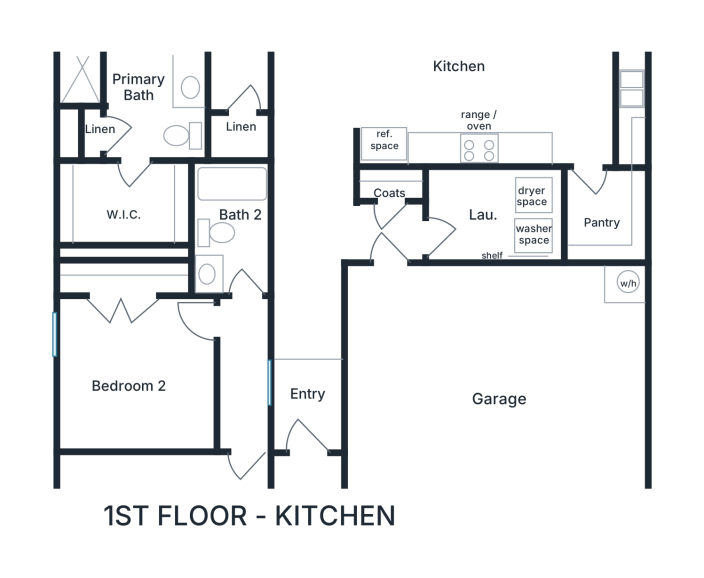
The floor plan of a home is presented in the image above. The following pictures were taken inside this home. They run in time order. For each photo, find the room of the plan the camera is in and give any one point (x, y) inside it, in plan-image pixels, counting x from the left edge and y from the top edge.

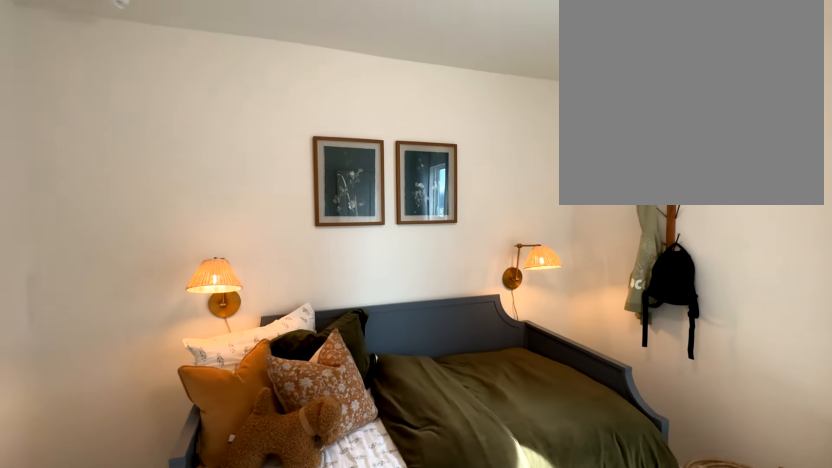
(135, 372)
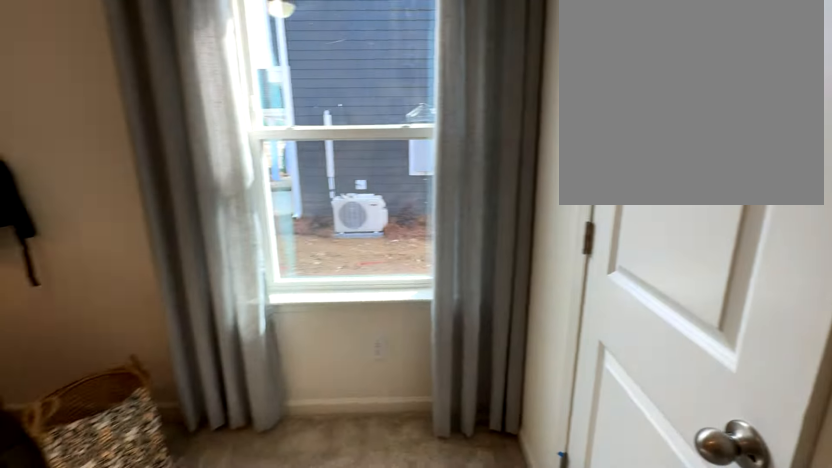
(135, 372)
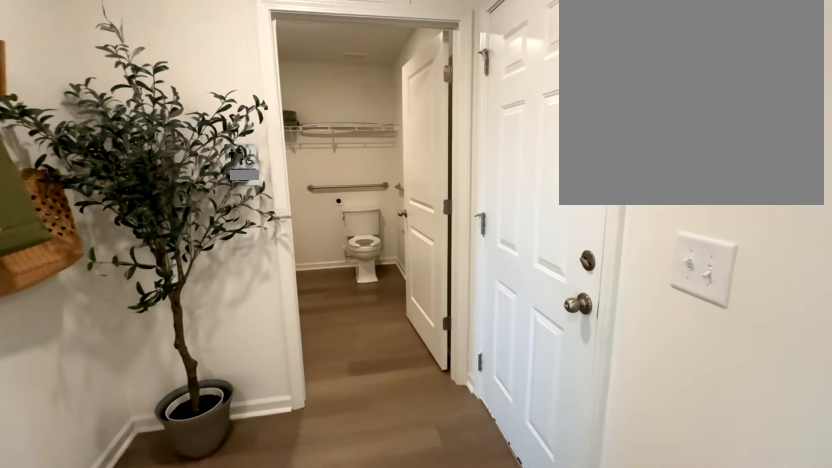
(349, 215)
